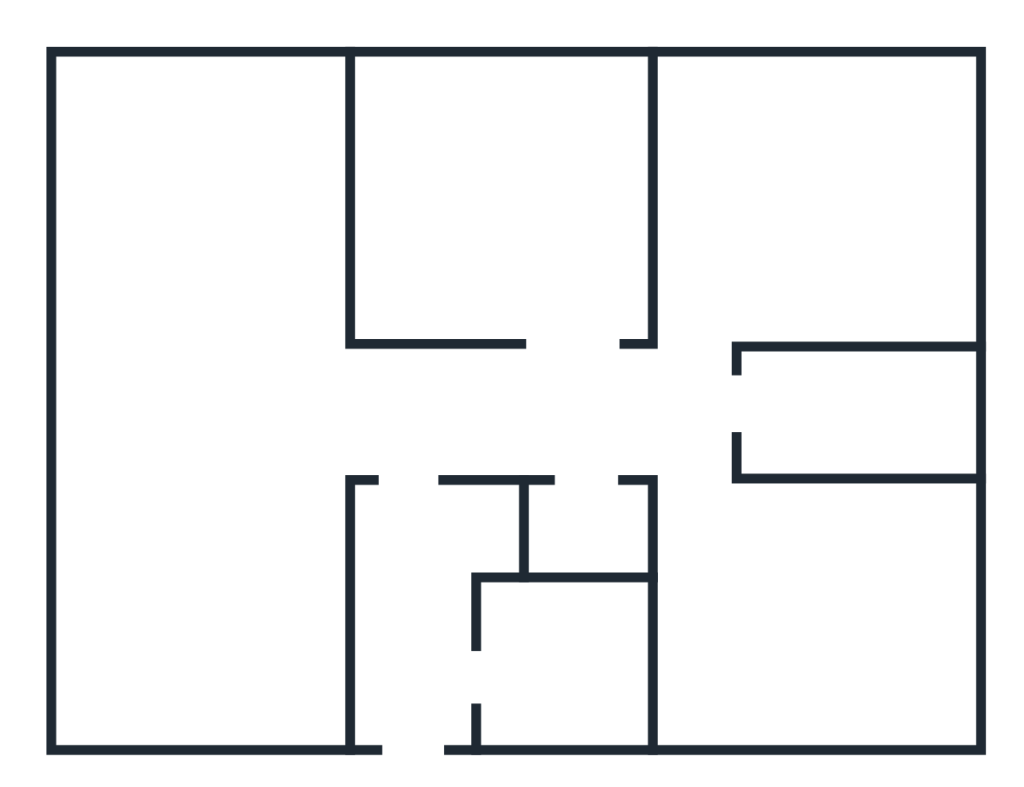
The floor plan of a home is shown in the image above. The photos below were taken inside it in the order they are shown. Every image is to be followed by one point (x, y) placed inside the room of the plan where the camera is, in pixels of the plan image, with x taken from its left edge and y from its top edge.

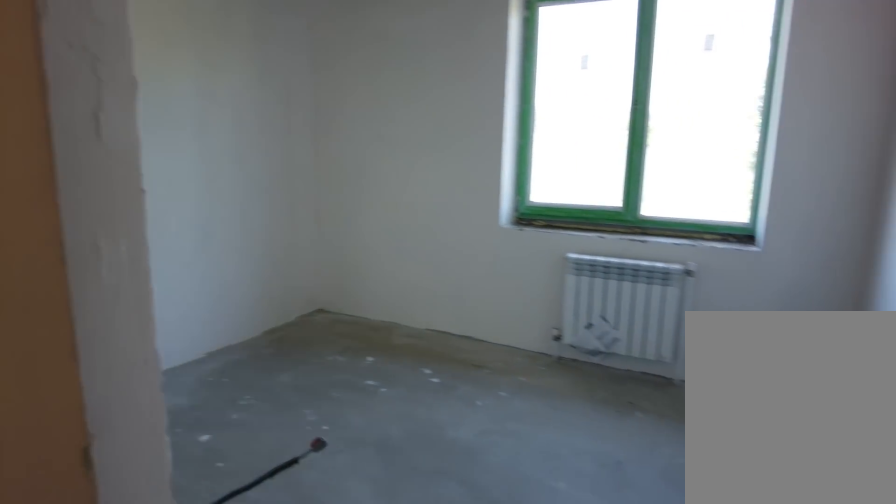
(583, 432)
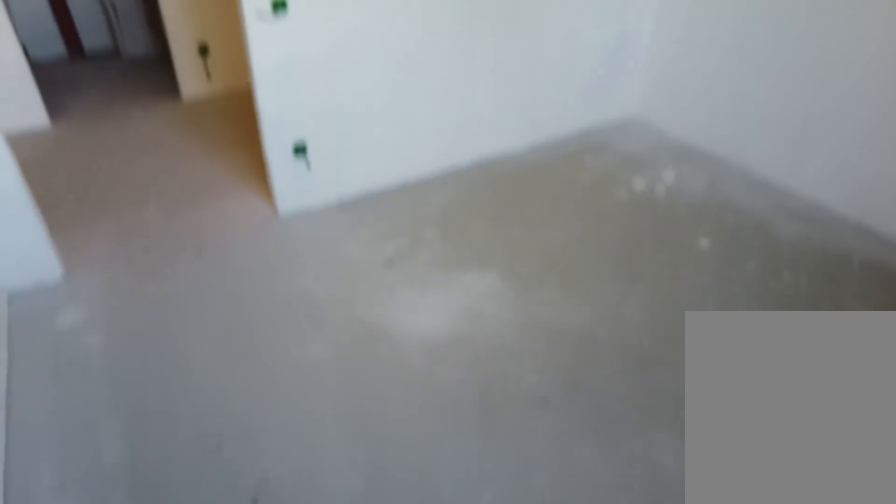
(571, 294)
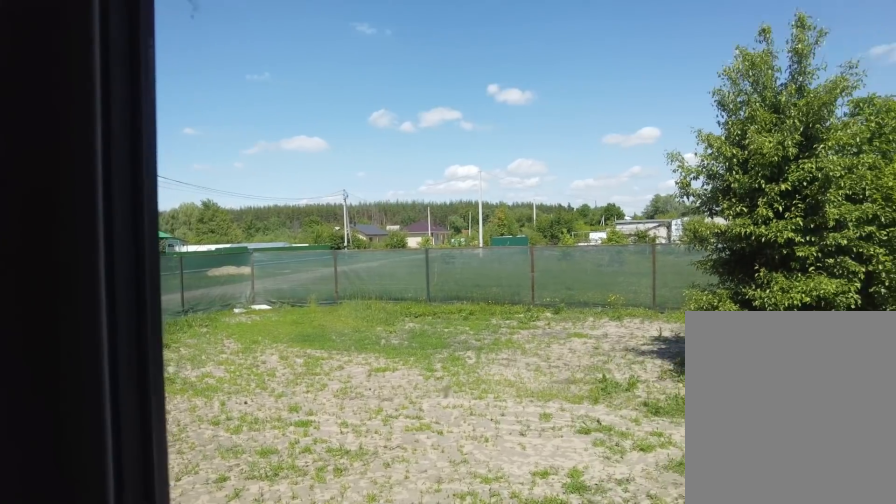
(571, 294)
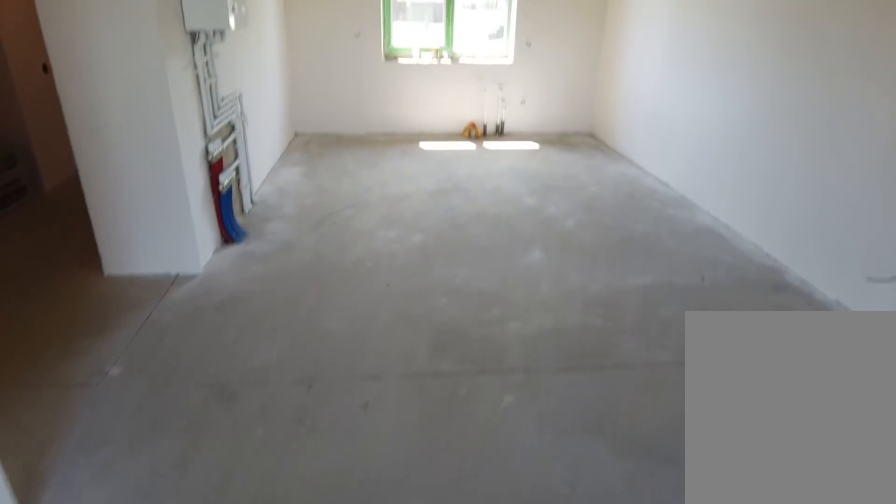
(227, 427)
